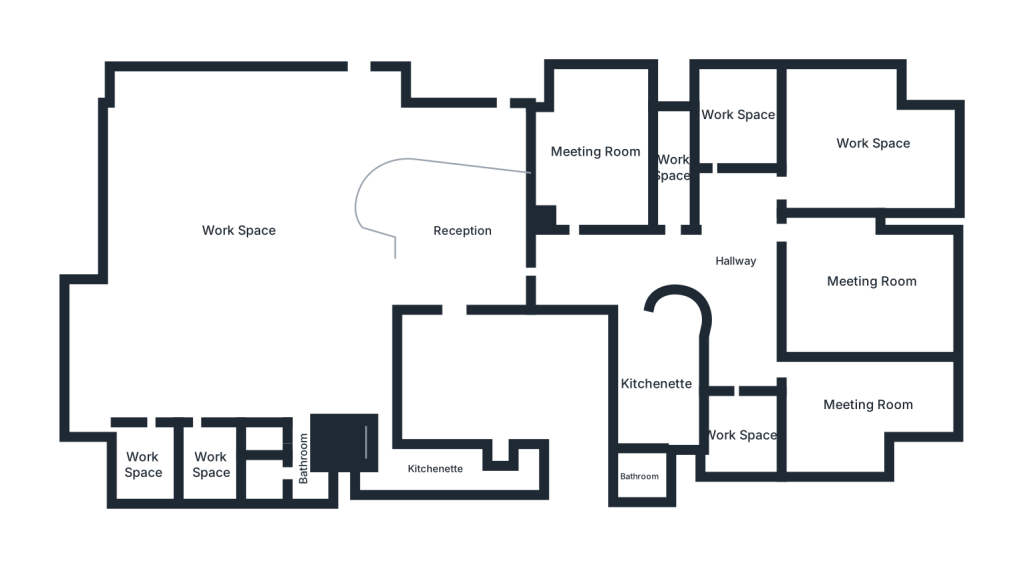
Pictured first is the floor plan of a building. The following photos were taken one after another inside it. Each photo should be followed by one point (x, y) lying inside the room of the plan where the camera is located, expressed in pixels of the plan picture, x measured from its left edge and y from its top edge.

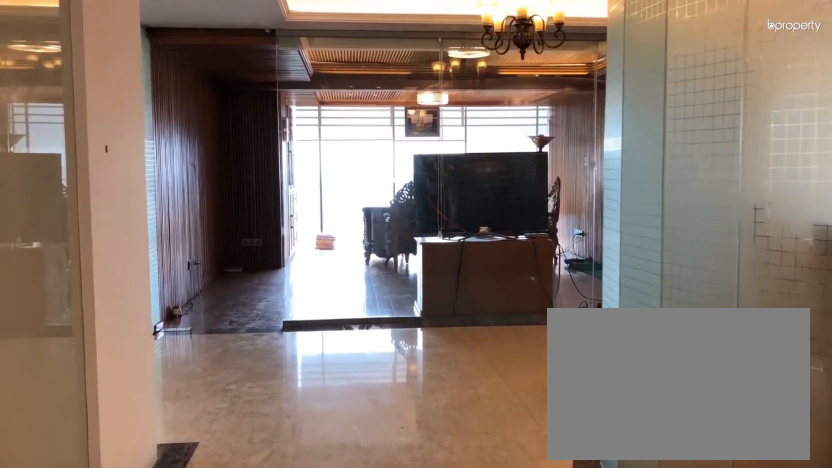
(575, 266)
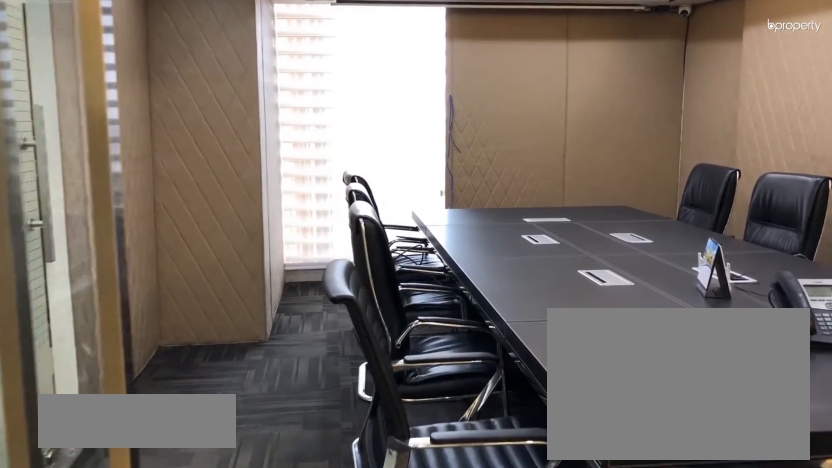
(598, 151)
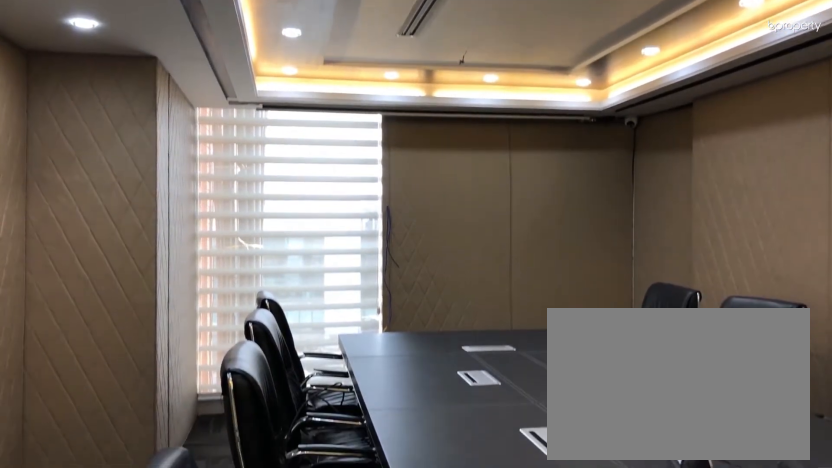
(598, 151)
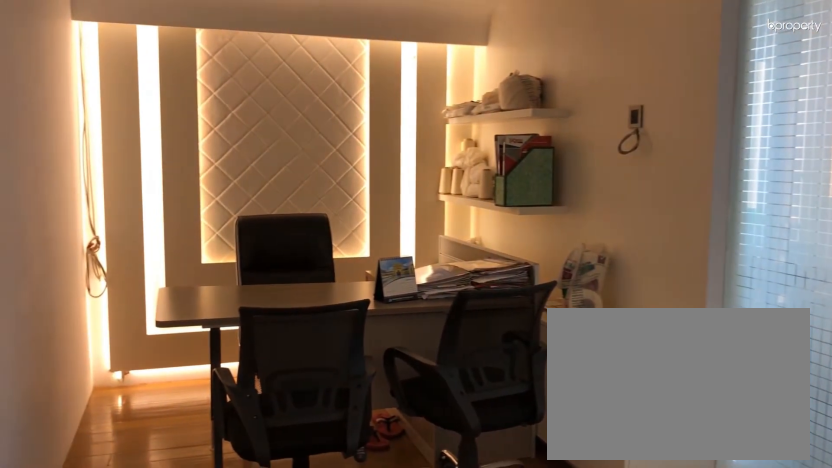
(673, 169)
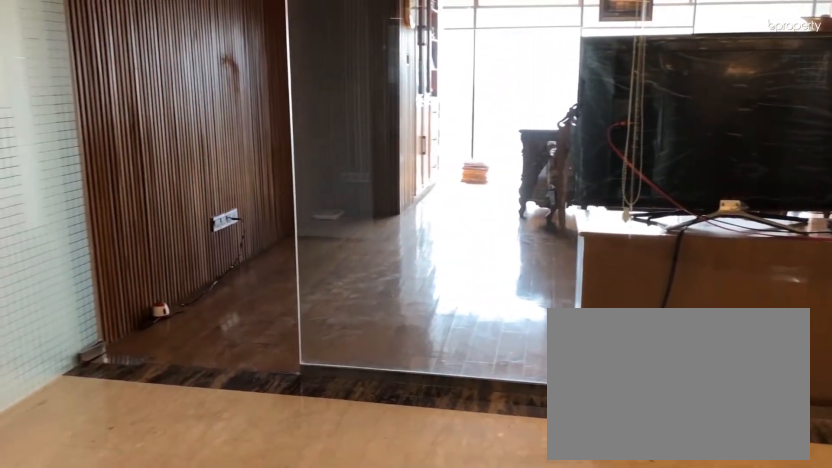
(735, 261)
